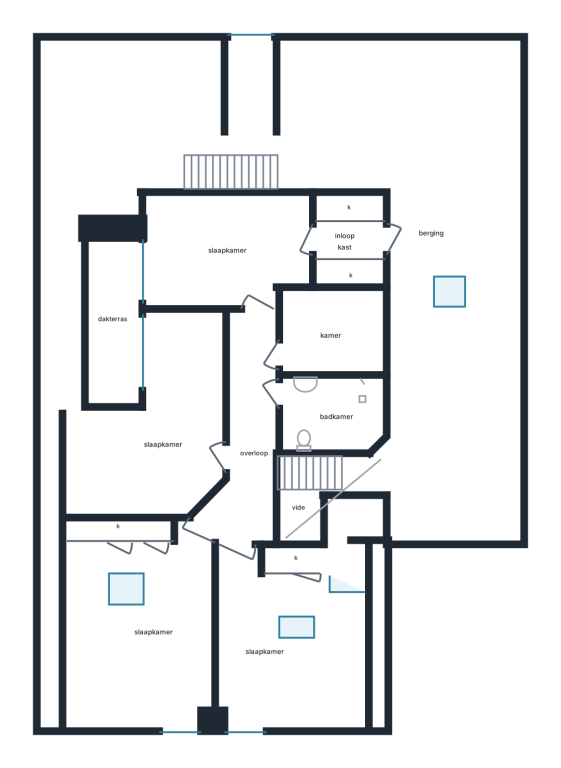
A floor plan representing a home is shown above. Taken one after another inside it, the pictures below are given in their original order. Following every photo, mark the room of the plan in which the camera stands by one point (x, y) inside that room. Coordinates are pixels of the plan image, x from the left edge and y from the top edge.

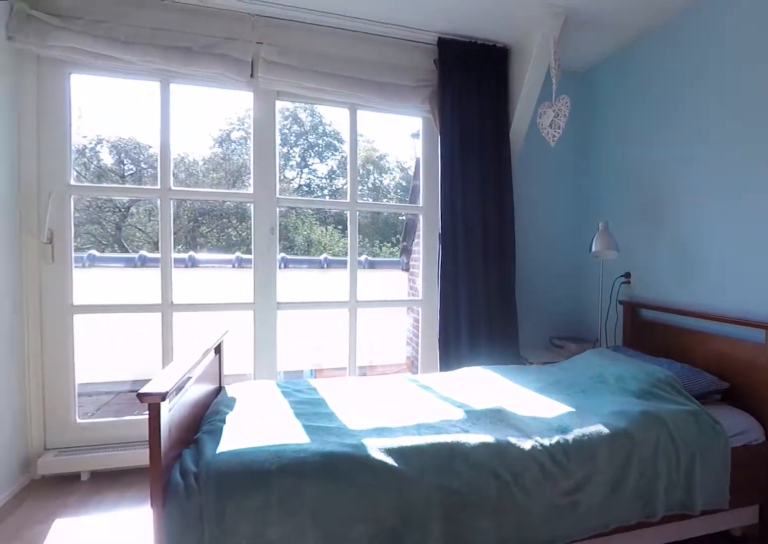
(225, 249)
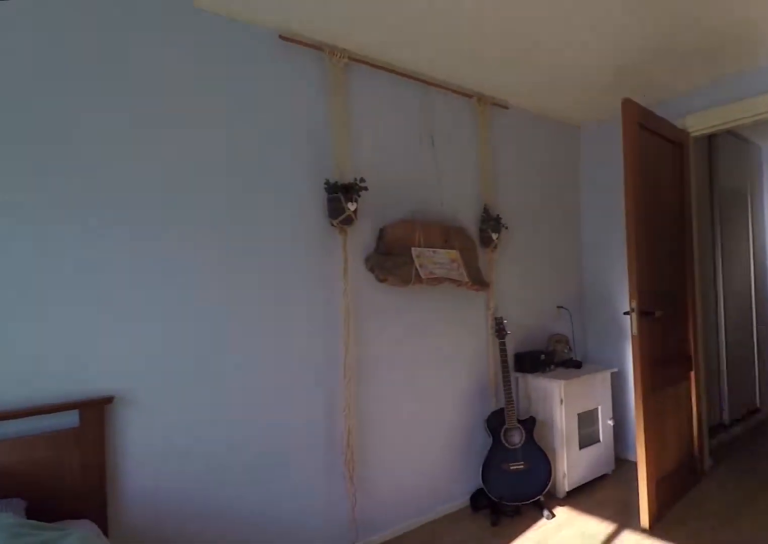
(225, 249)
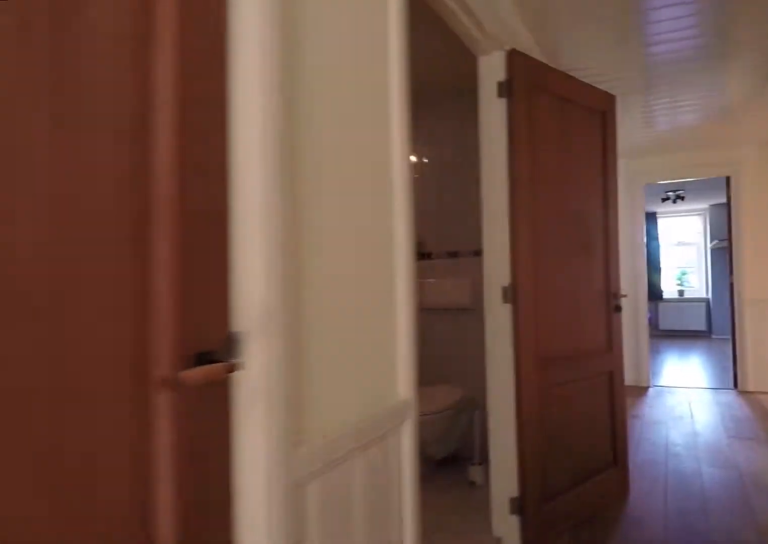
(248, 436)
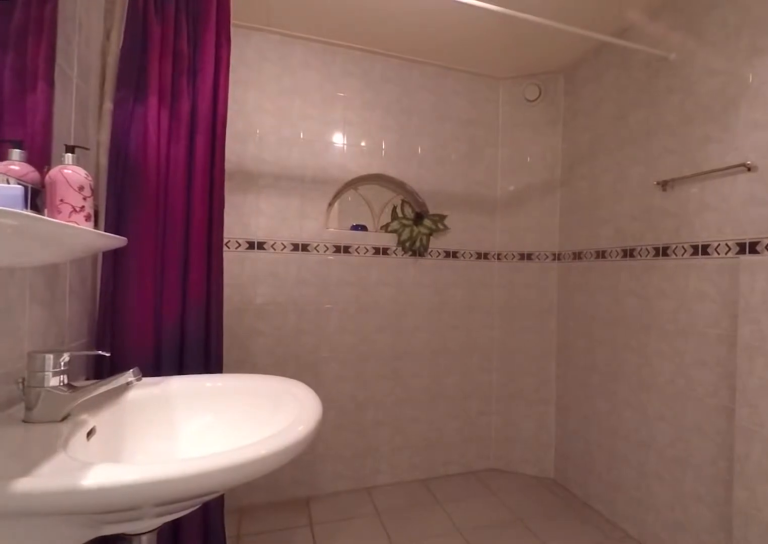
(331, 413)
